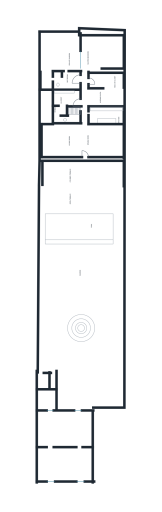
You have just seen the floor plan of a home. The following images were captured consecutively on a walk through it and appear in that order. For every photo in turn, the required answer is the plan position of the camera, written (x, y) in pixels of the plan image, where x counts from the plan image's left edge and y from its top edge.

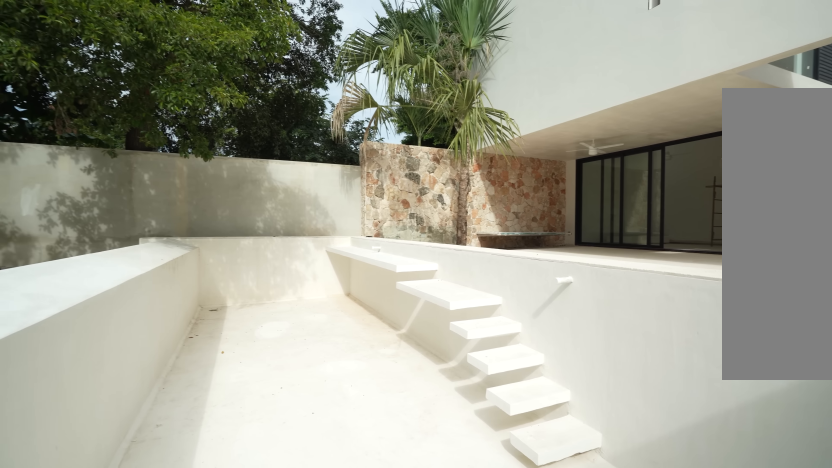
(116, 234)
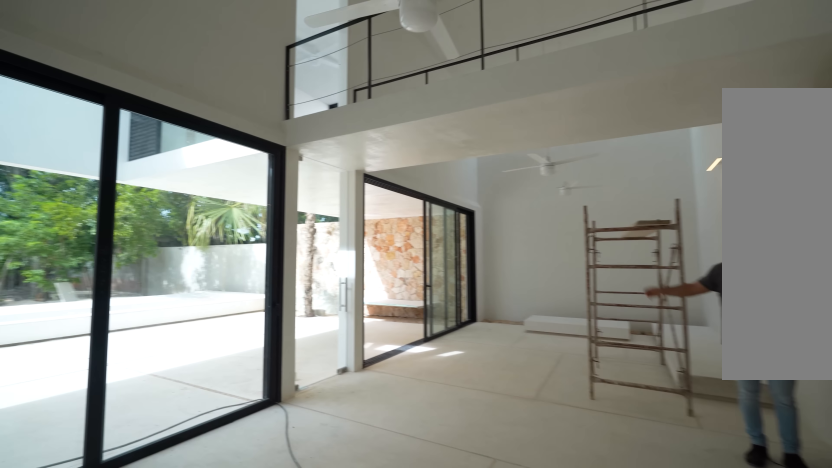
(106, 126)
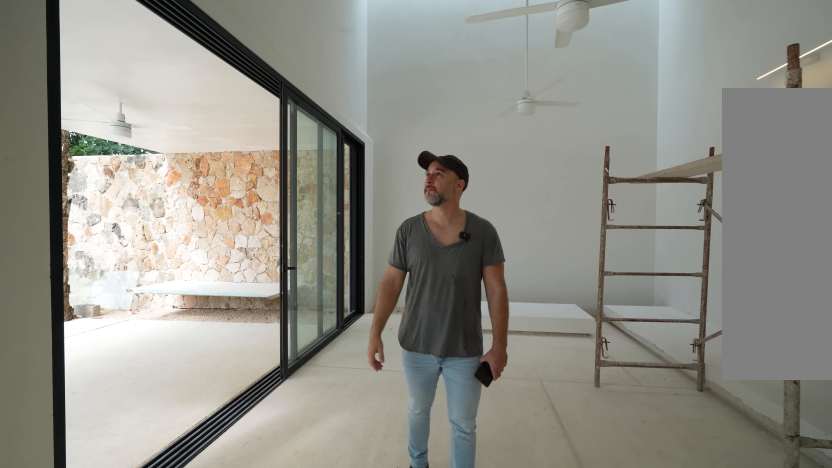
(67, 151)
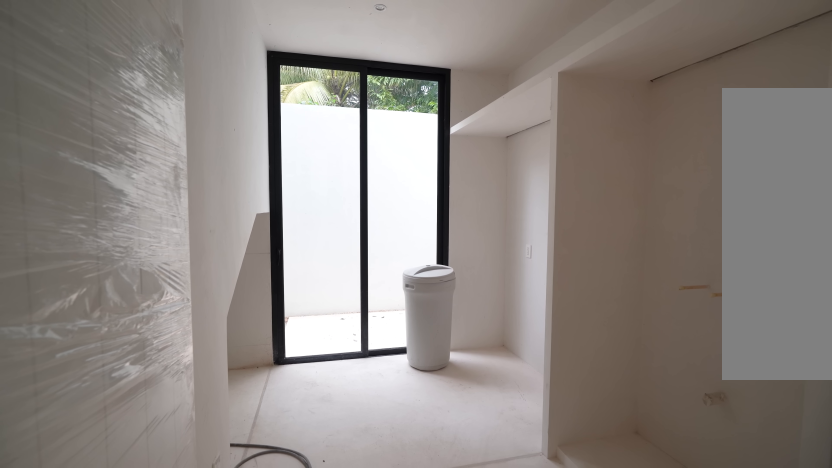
(82, 102)
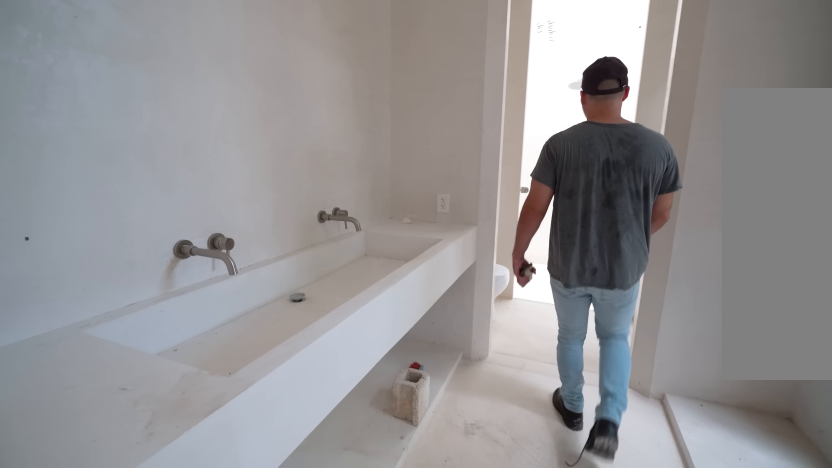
(80, 80)
